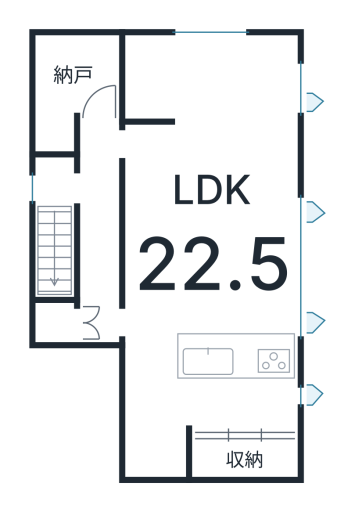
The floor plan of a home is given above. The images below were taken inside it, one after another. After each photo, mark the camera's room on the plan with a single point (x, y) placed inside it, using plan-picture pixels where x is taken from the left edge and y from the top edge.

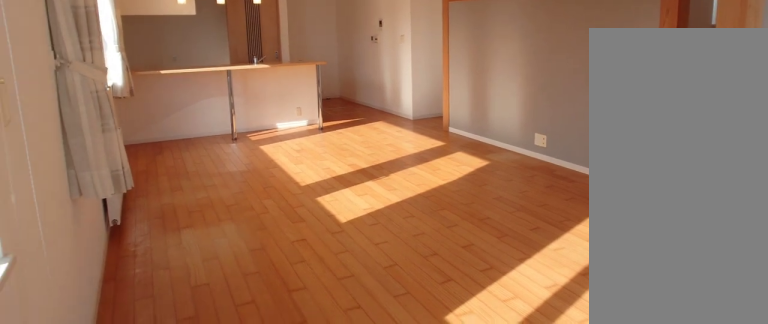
(203, 222)
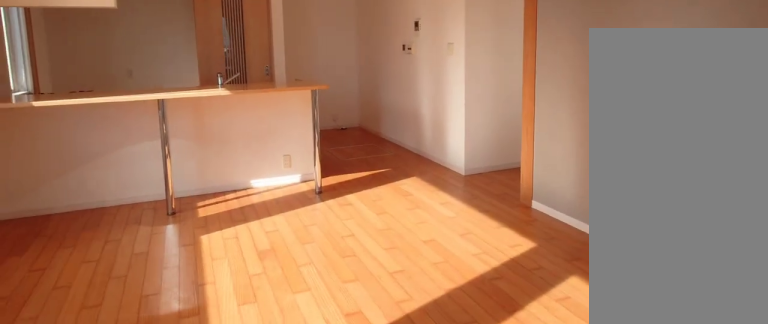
(203, 222)
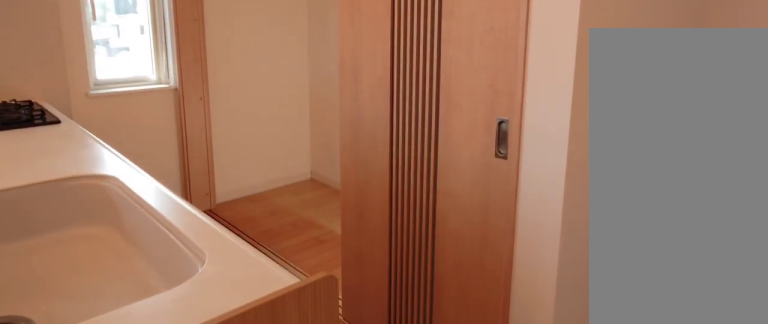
(219, 404)
